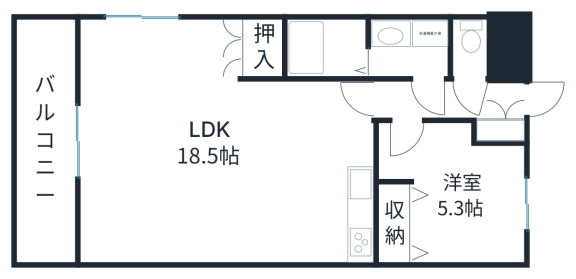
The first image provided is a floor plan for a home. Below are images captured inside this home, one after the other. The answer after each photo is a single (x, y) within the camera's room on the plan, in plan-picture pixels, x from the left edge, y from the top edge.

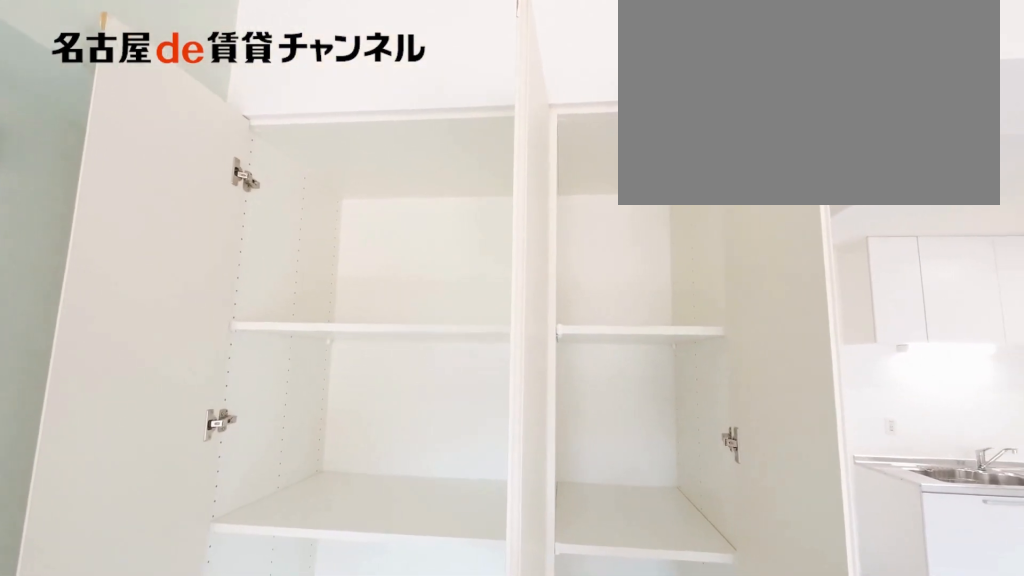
(260, 48)
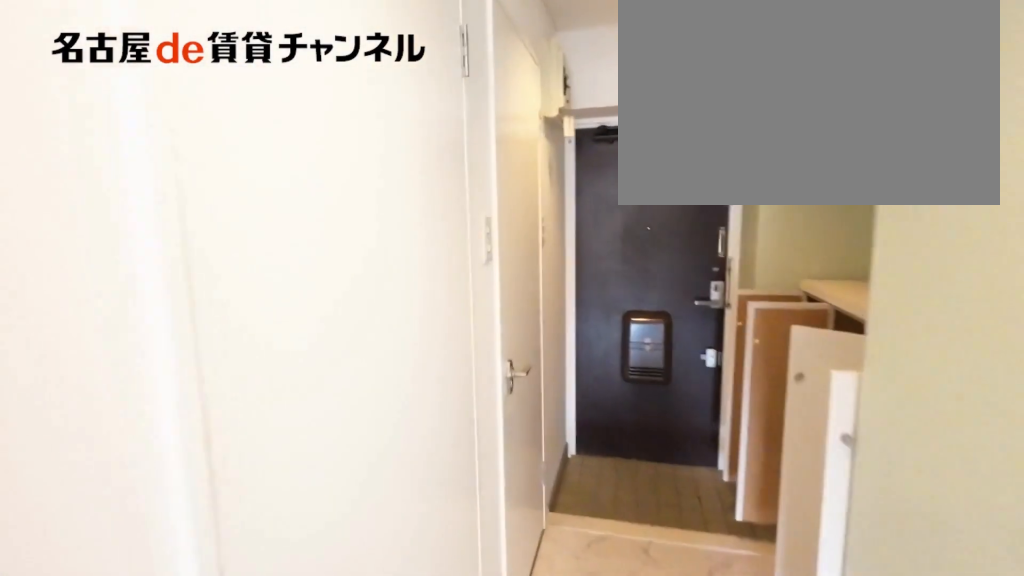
(428, 99)
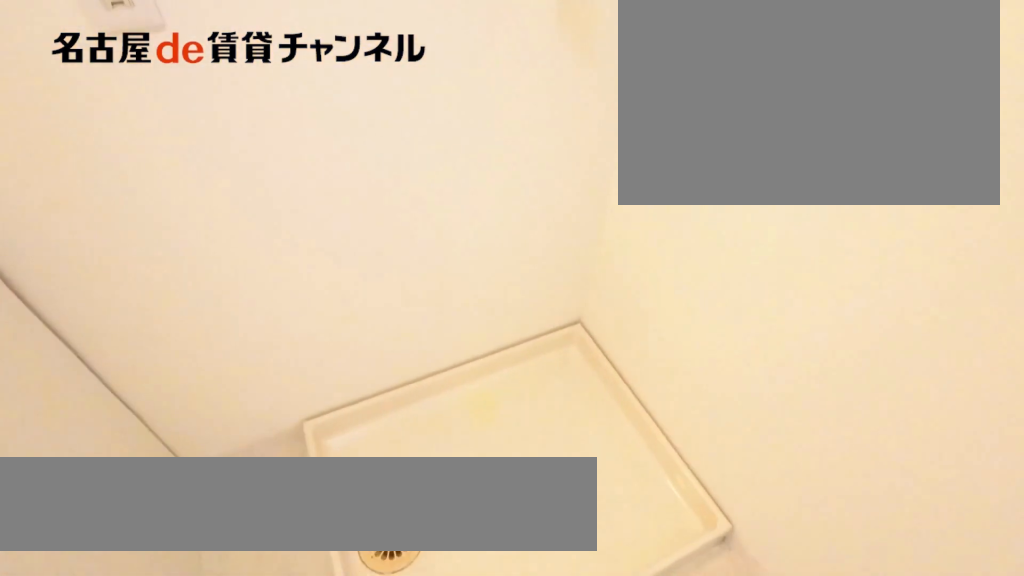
(409, 47)
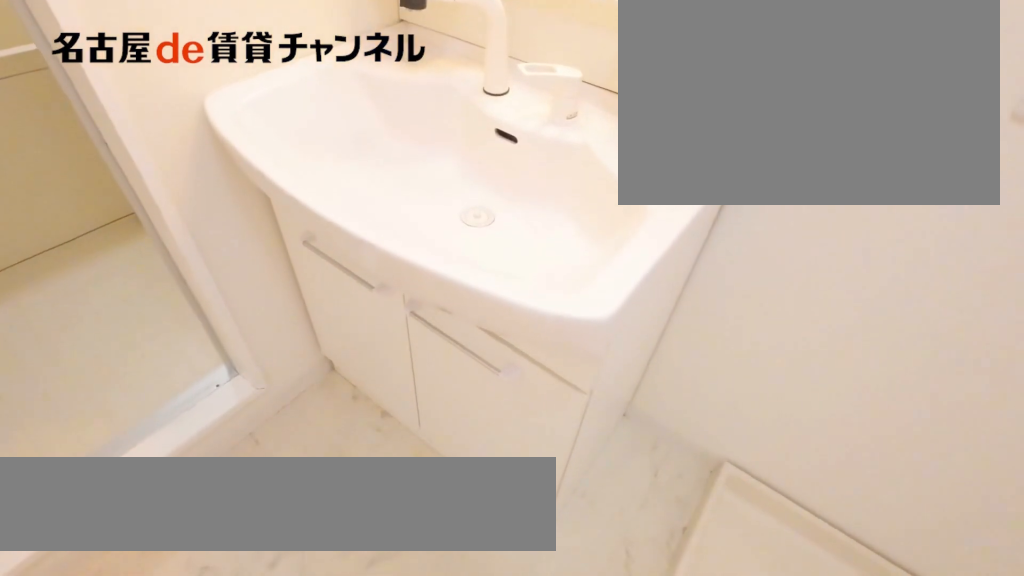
(409, 47)
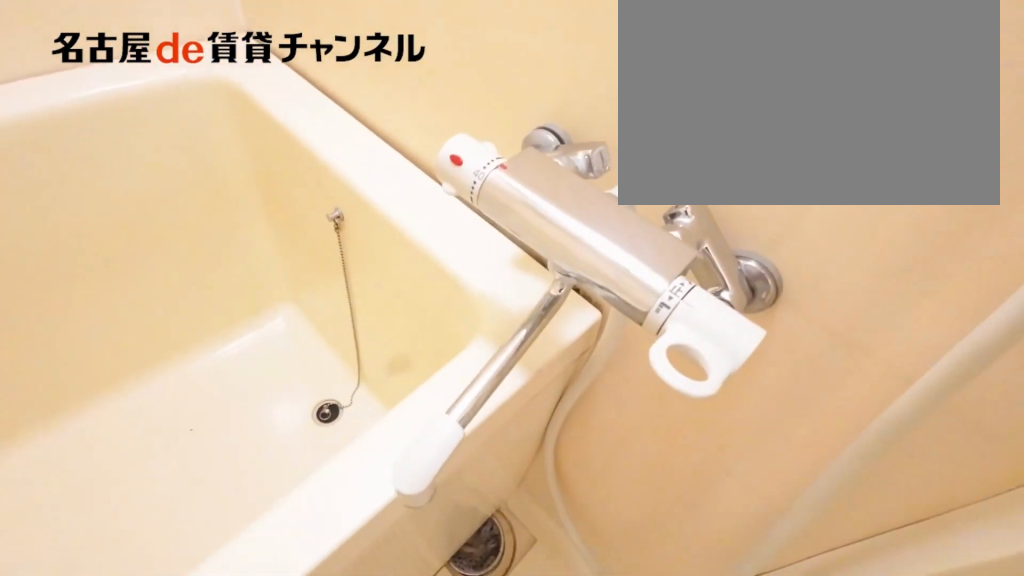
(327, 48)
